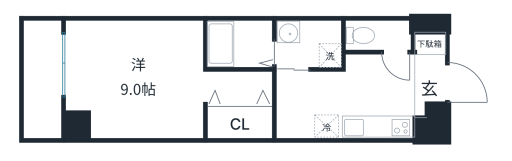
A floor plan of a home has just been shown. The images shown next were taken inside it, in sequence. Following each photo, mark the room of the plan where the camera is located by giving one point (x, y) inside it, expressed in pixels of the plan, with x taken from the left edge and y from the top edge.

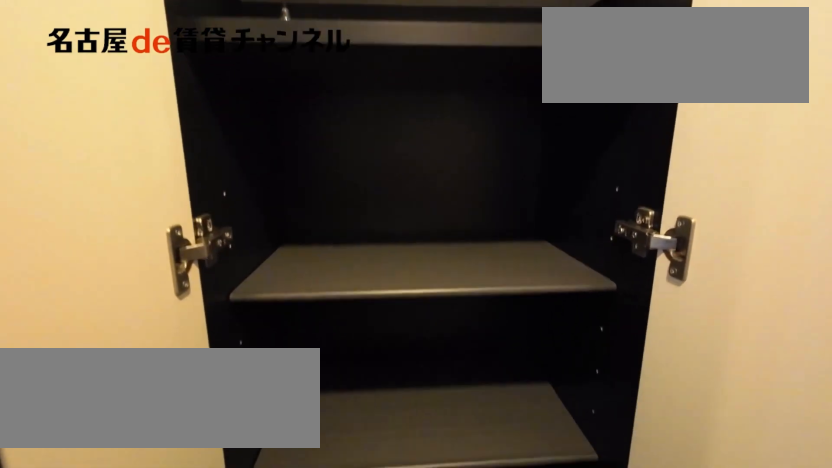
(429, 75)
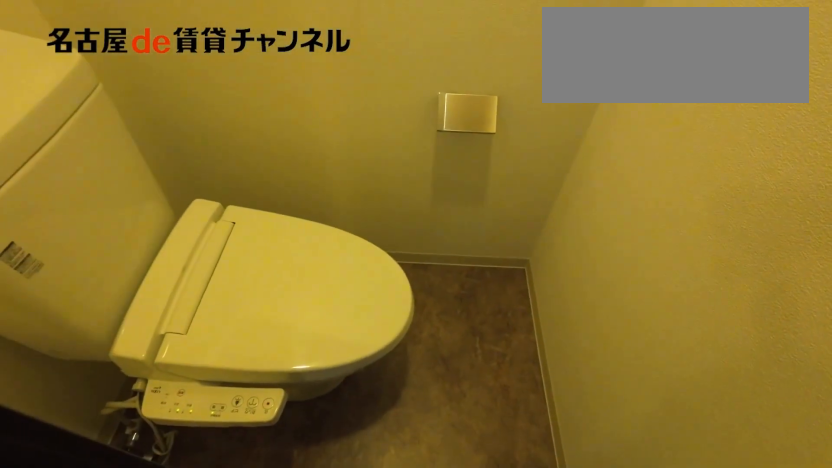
(378, 35)
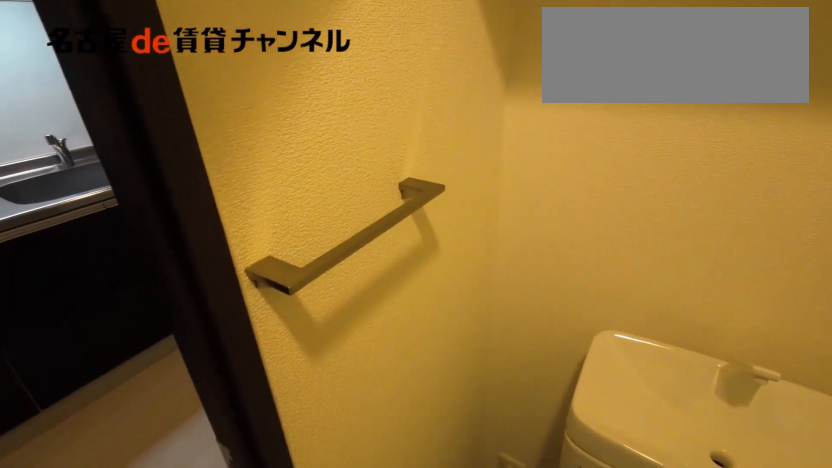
(378, 35)
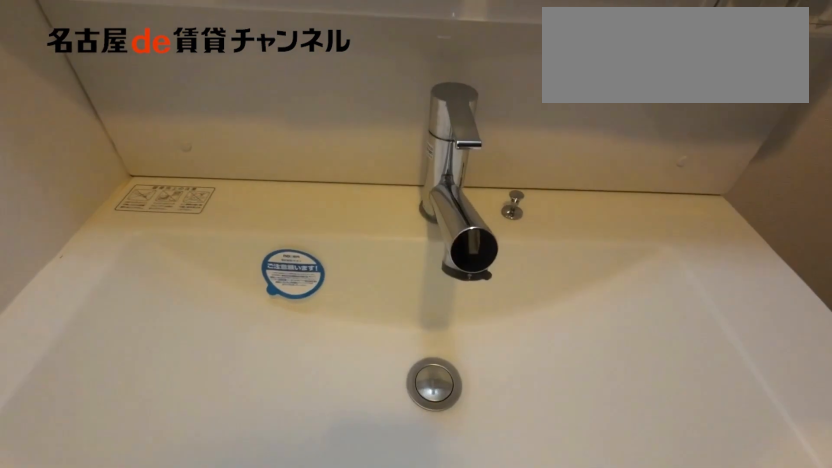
(310, 44)
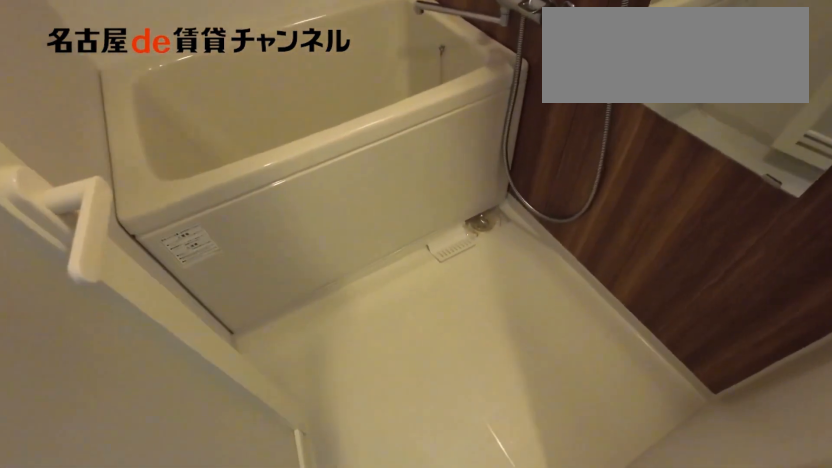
(239, 43)
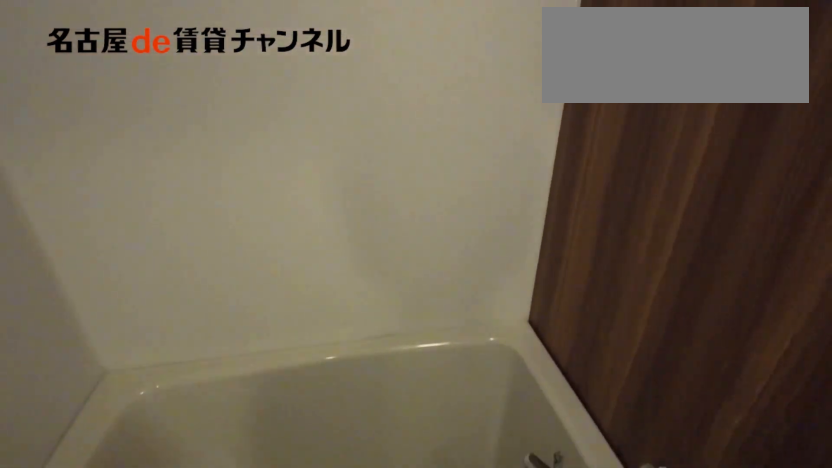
(239, 43)
